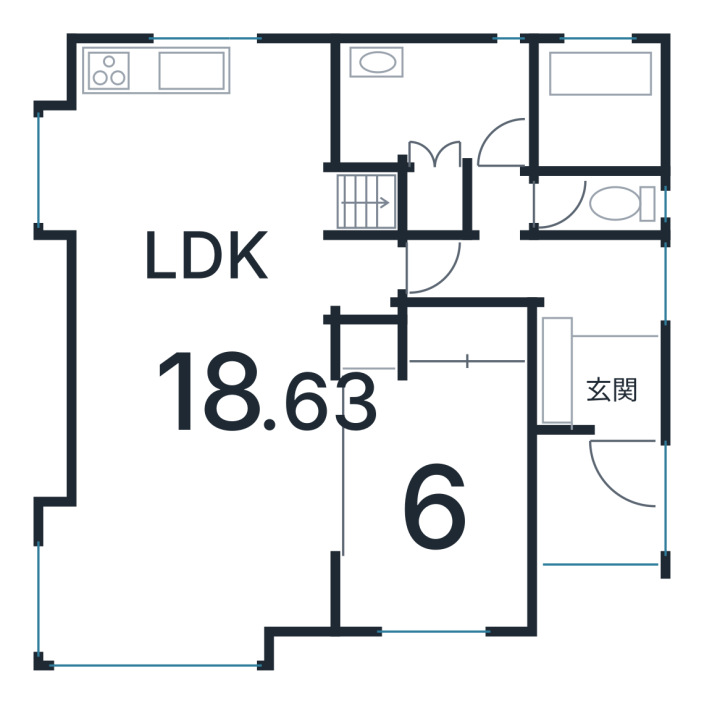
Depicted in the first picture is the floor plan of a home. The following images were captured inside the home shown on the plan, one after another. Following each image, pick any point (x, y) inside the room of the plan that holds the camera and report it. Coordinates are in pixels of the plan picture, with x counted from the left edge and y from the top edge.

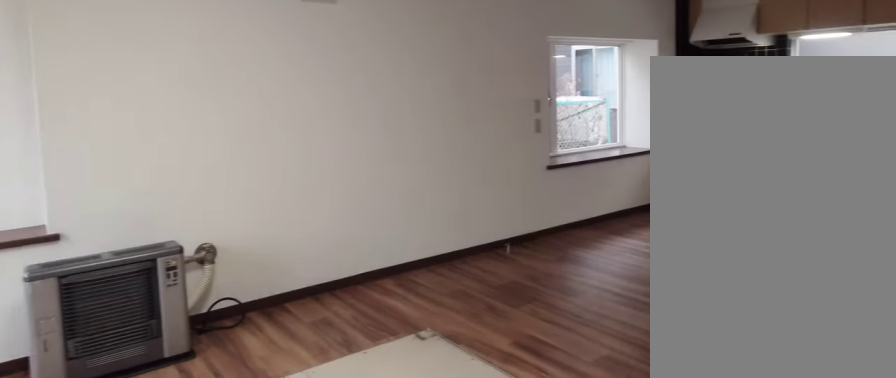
(195, 467)
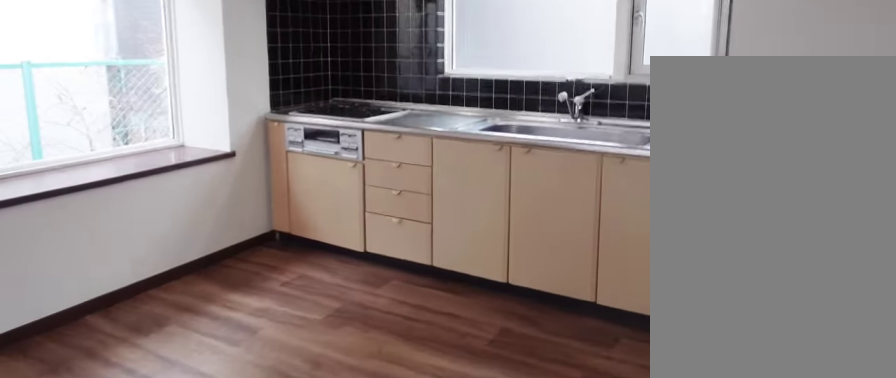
(193, 155)
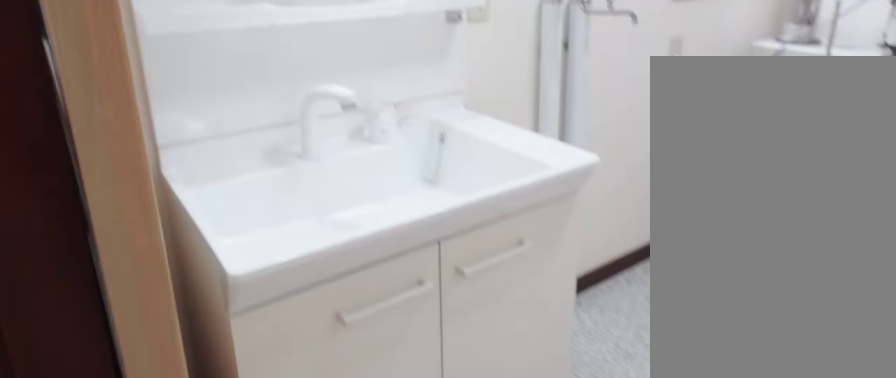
(437, 105)
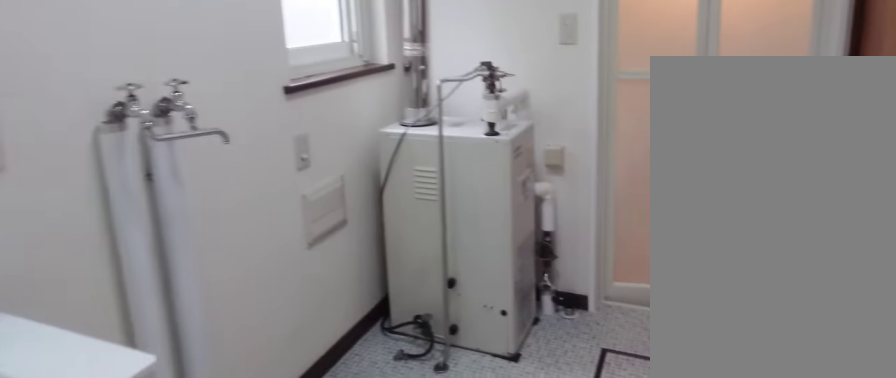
(437, 105)
